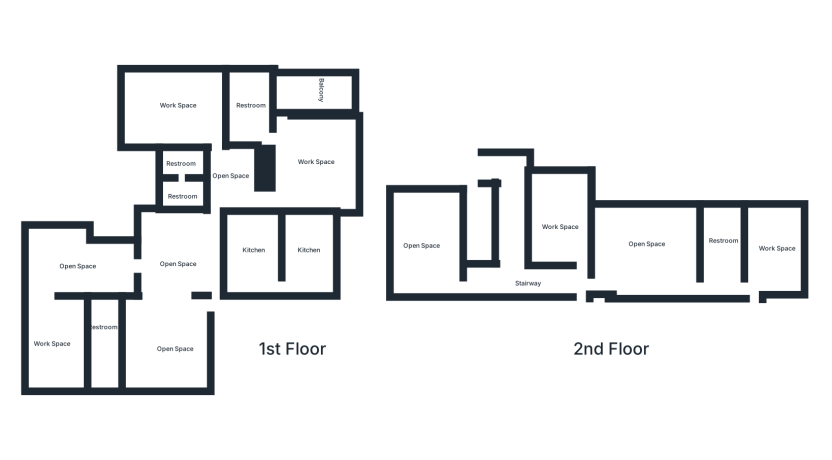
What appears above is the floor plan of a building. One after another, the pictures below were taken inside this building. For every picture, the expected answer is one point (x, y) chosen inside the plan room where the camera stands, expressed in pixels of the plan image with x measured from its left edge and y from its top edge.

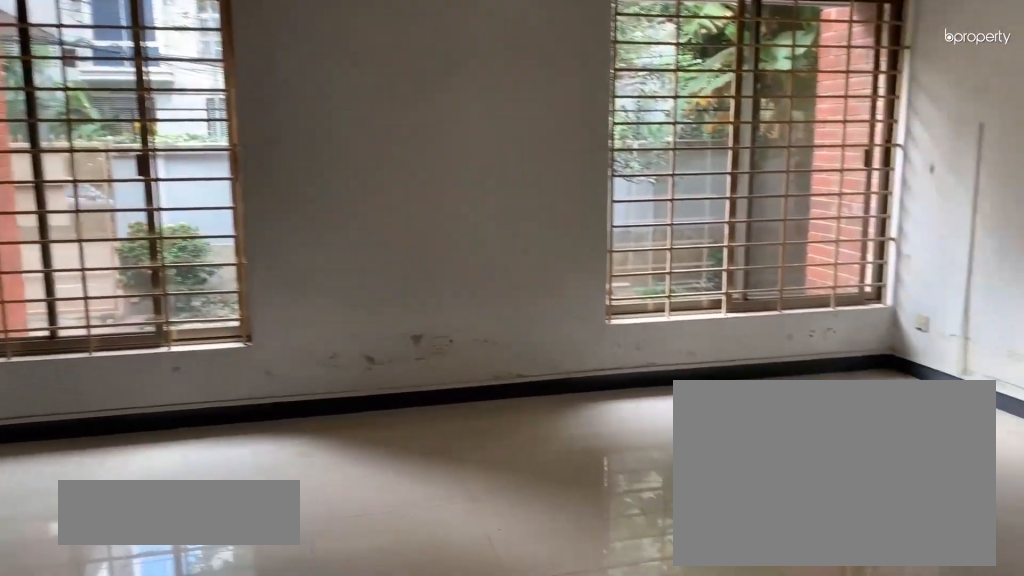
(164, 348)
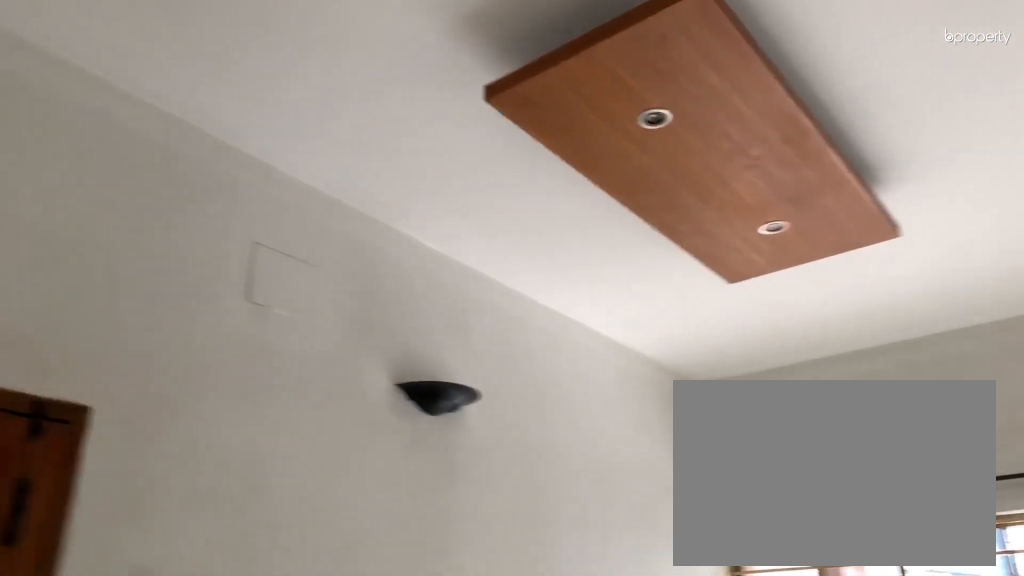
(164, 343)
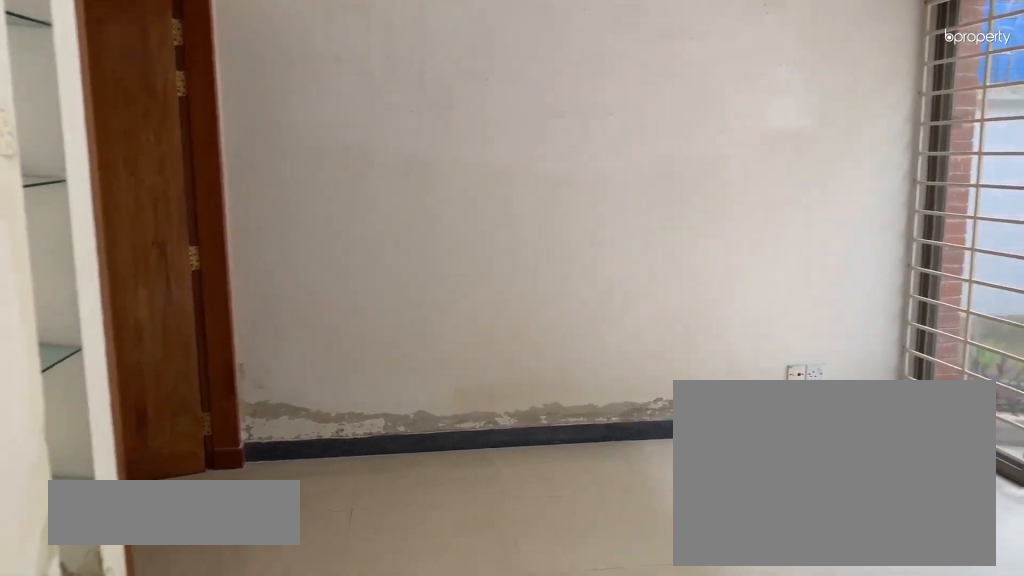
(73, 266)
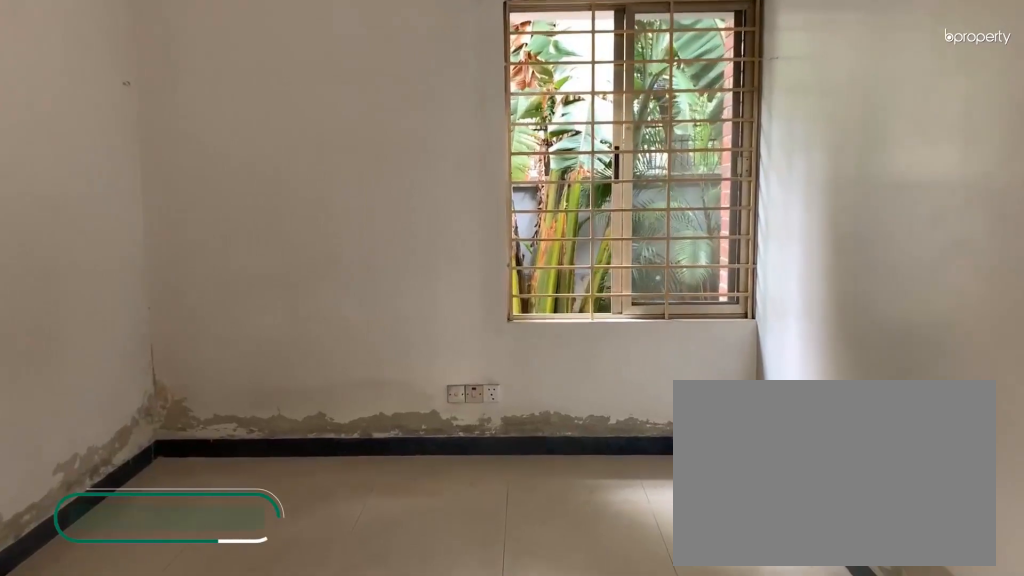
(57, 346)
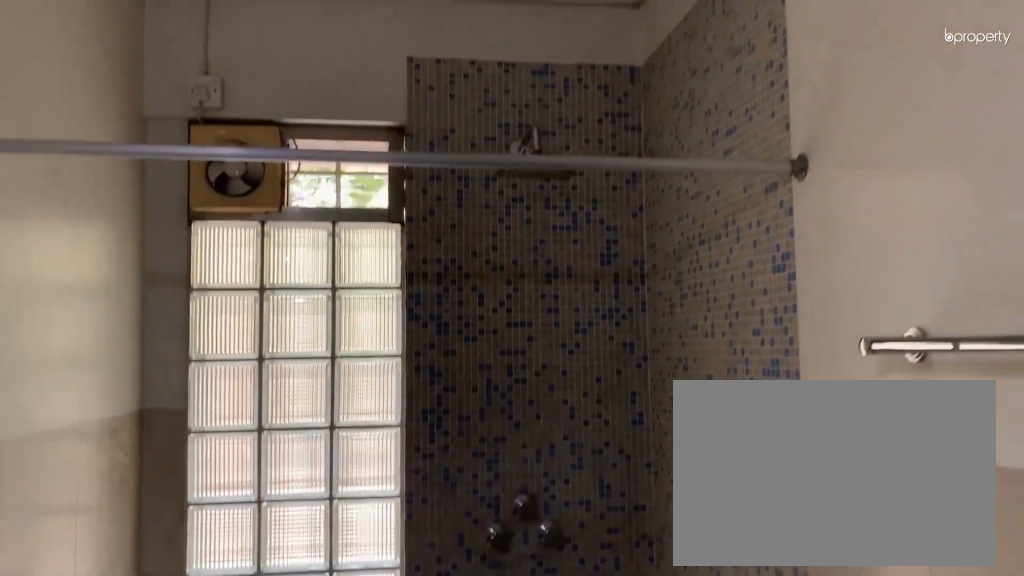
(106, 334)
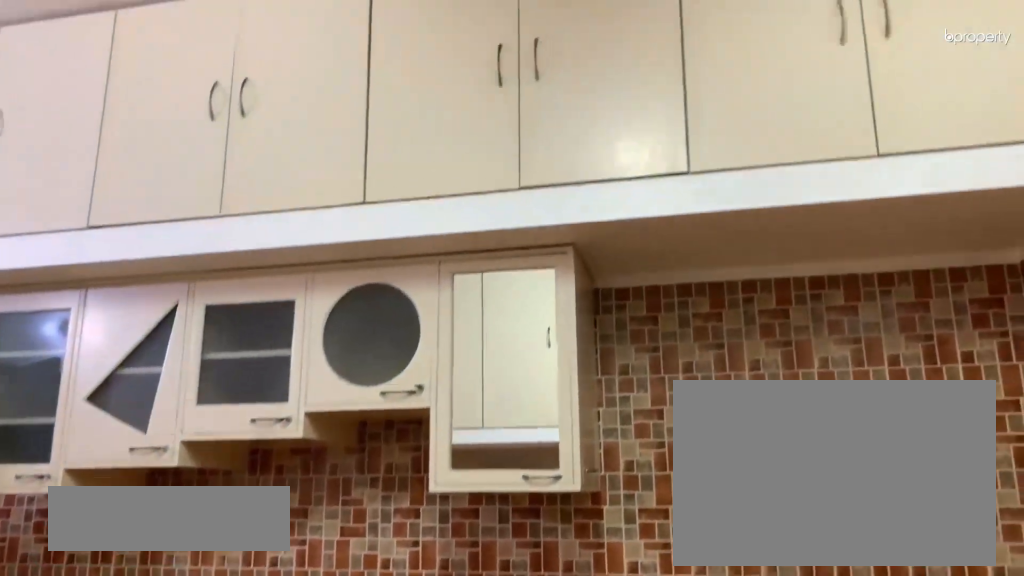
(252, 259)
